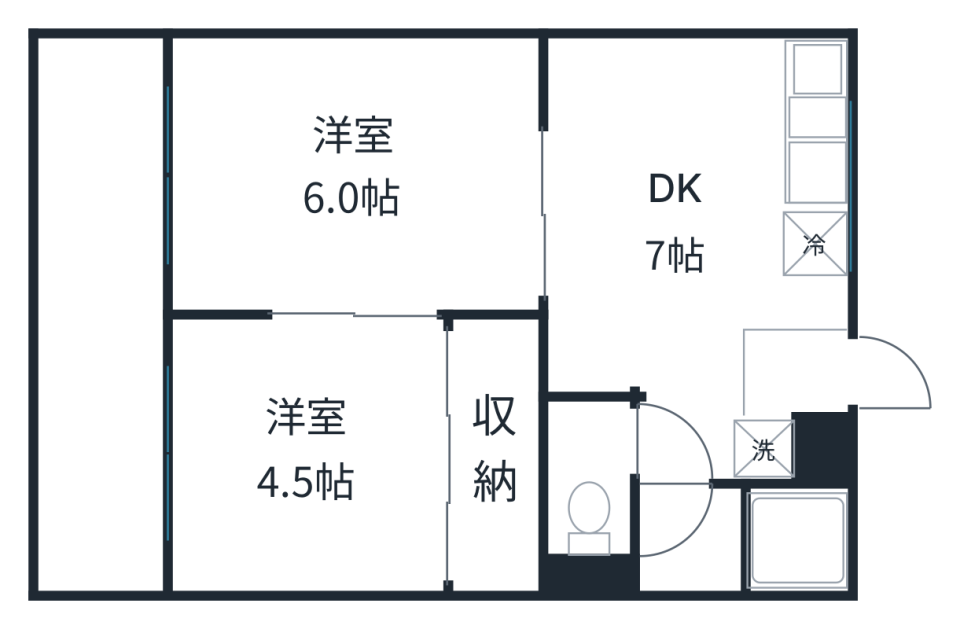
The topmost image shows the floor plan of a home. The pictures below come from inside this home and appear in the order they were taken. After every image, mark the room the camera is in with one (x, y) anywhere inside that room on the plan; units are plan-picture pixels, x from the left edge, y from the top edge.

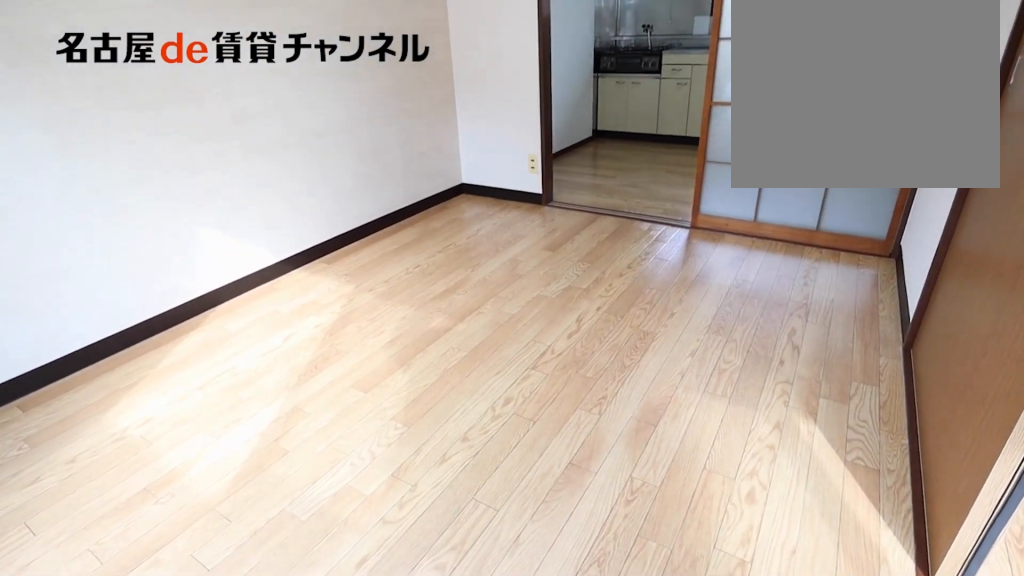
(350, 171)
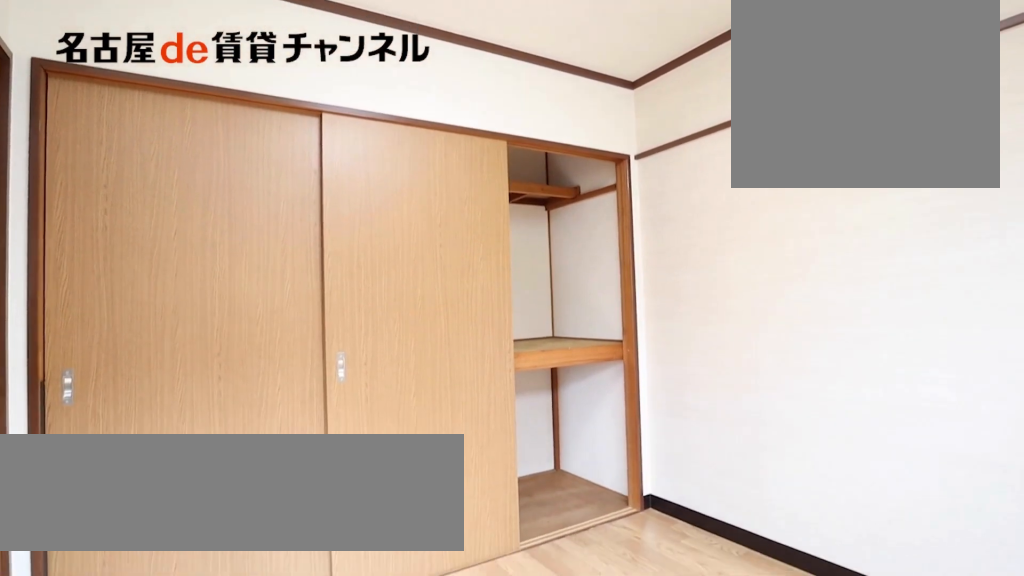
(308, 459)
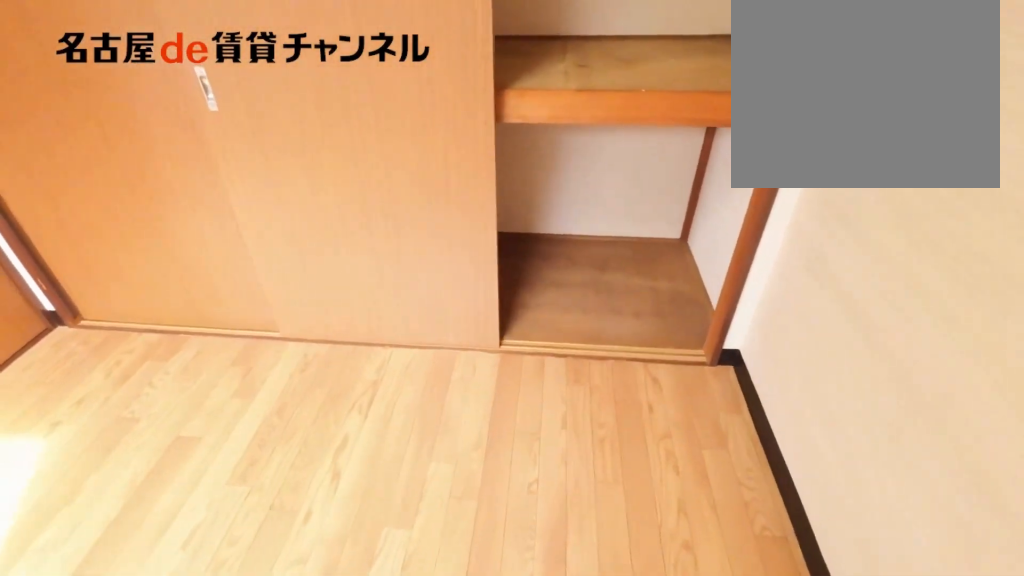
(308, 459)
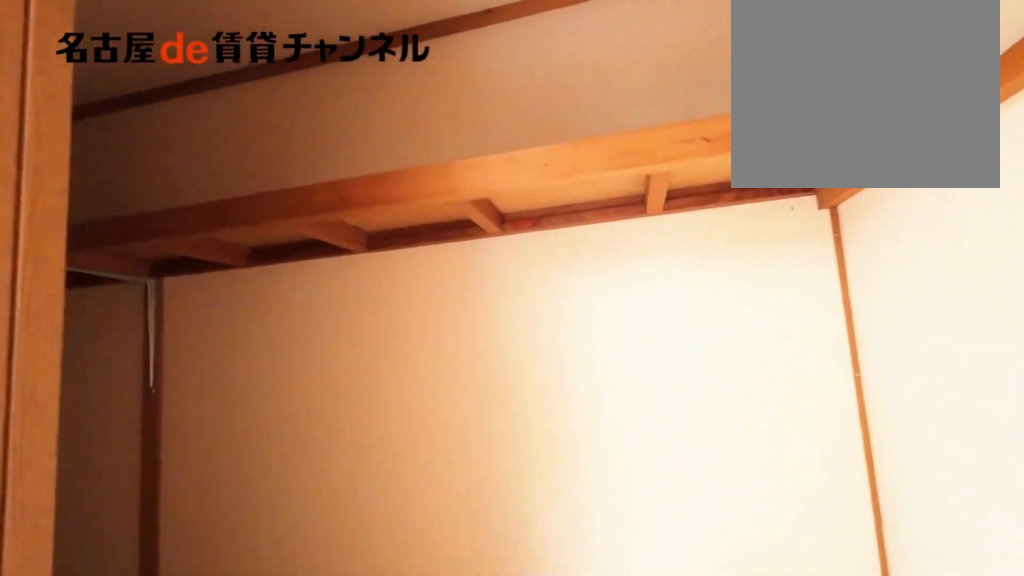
(494, 456)
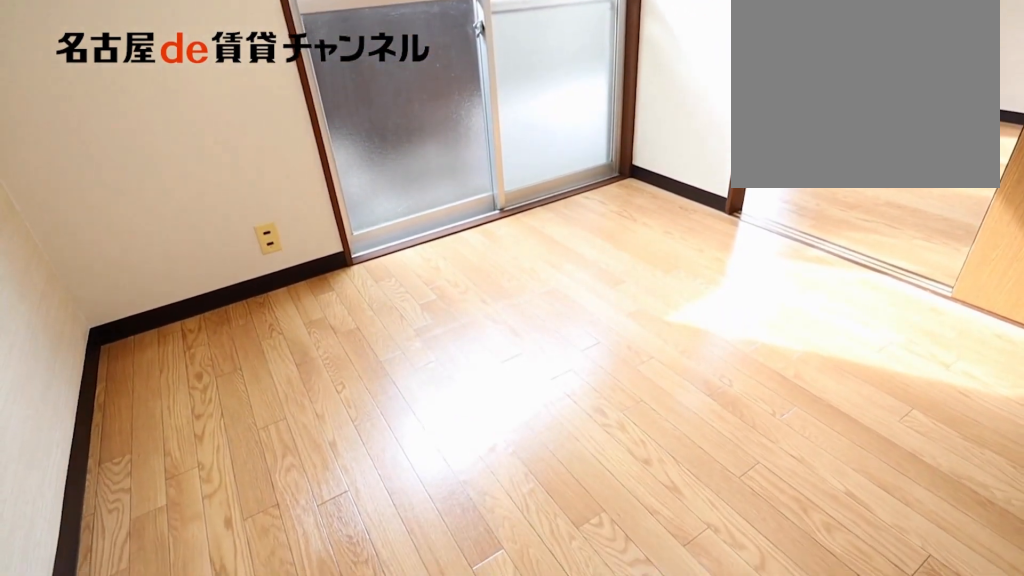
(310, 459)
